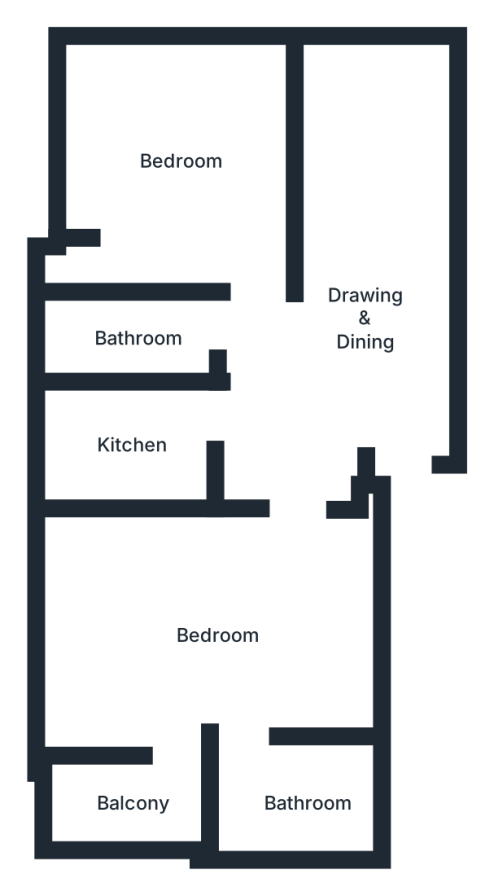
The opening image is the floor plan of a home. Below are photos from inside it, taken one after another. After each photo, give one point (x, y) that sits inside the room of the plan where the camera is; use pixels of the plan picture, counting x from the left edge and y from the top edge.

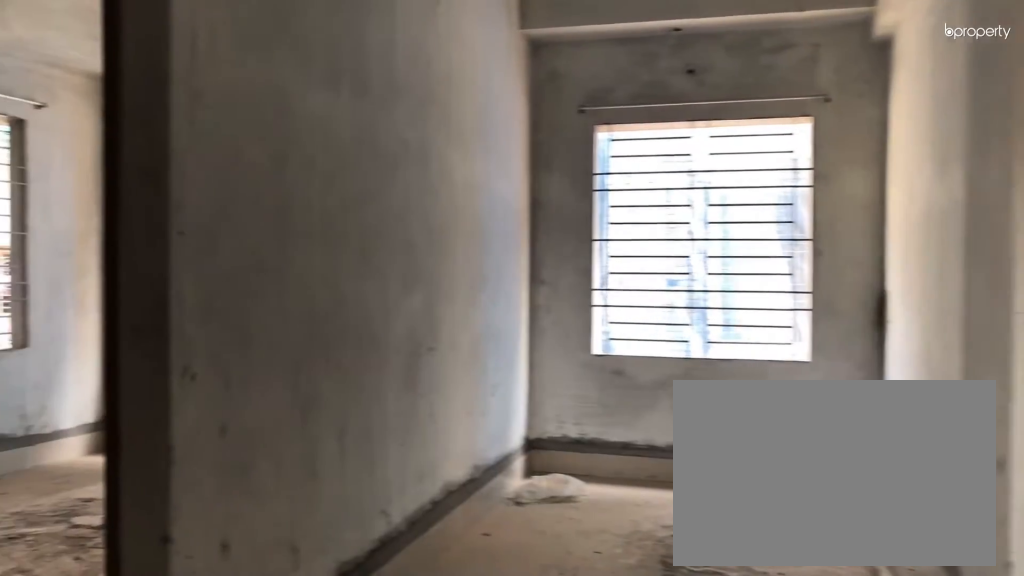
(358, 306)
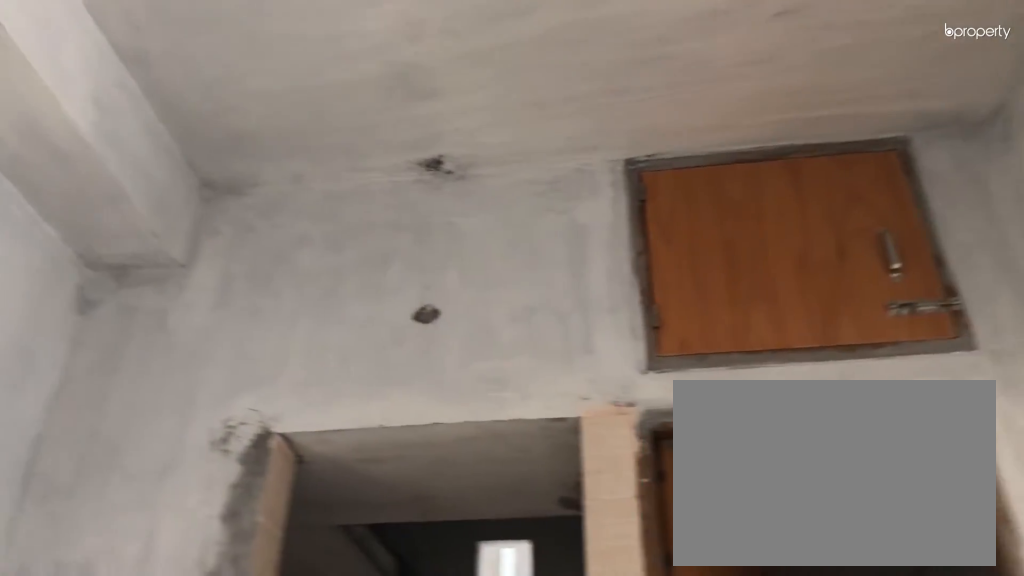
(360, 306)
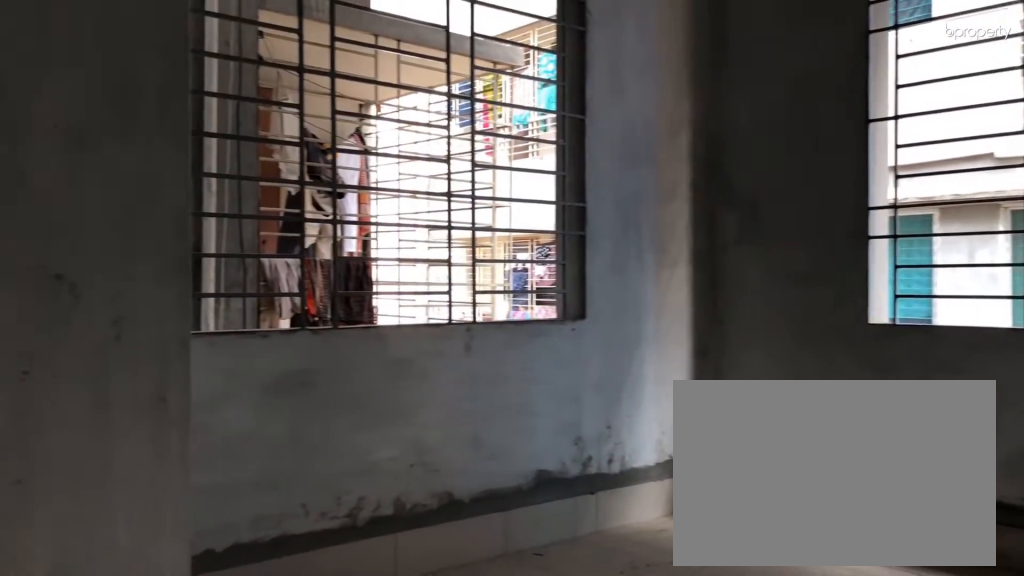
(170, 148)
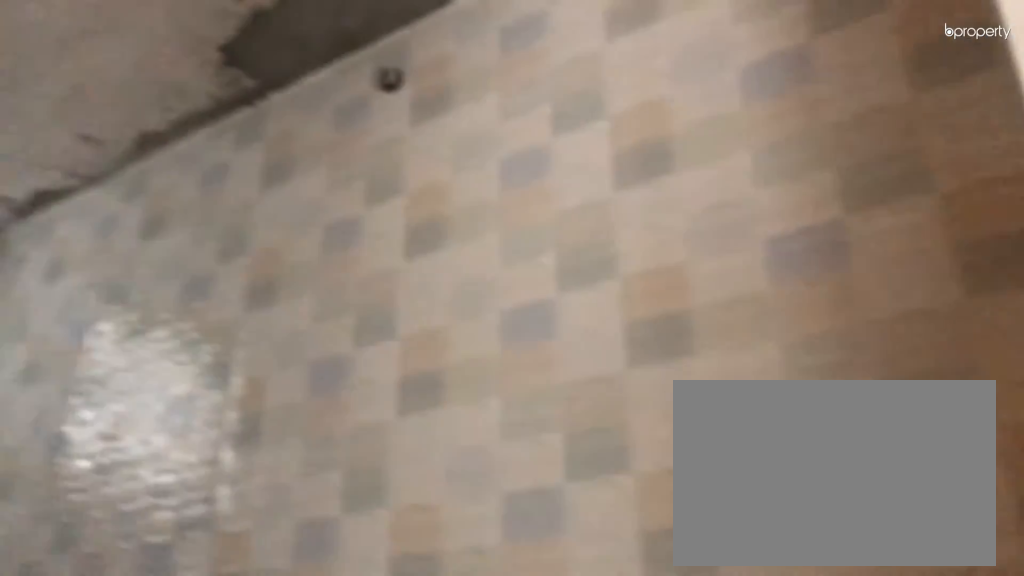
(138, 334)
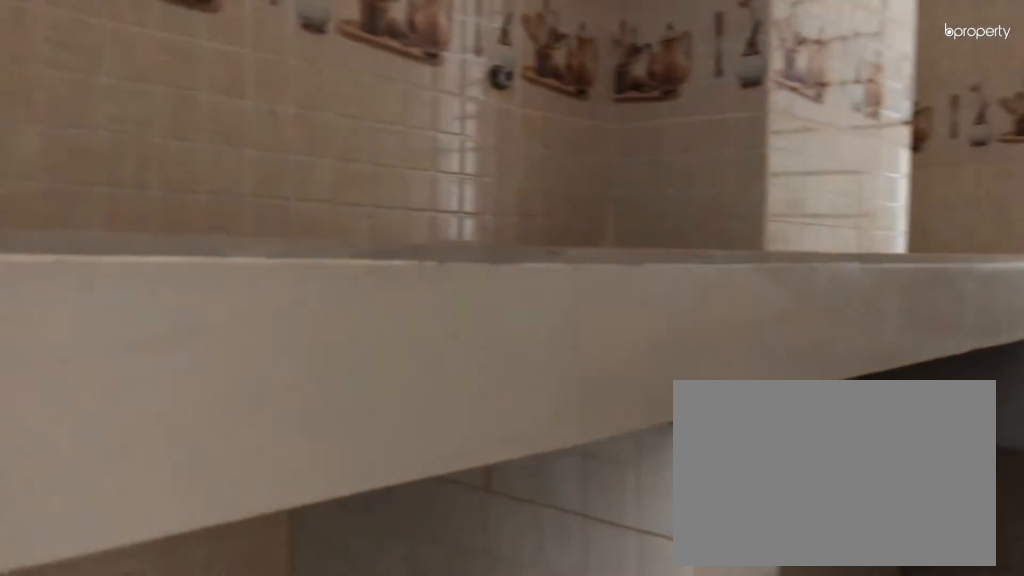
(141, 445)
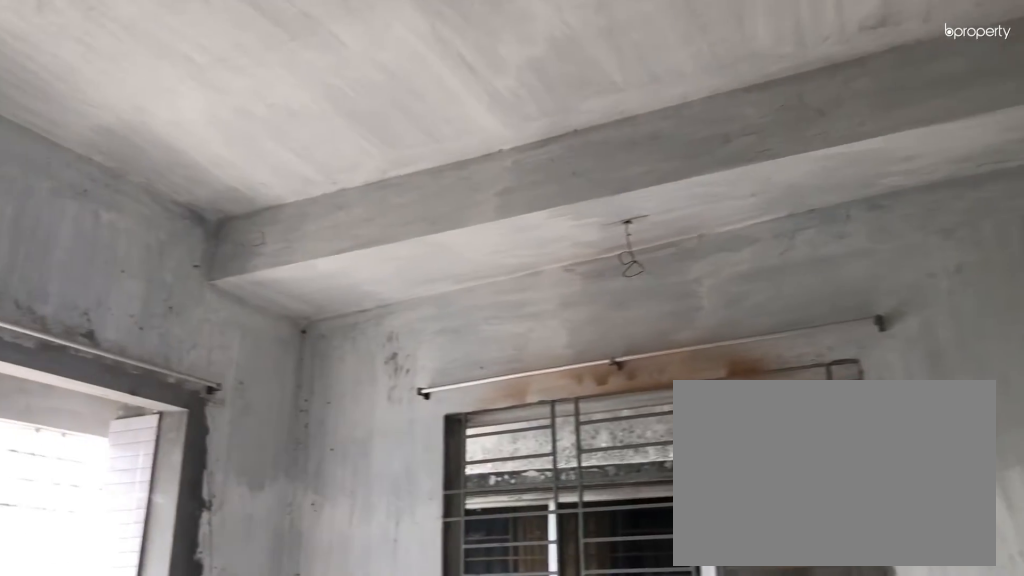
(227, 628)
